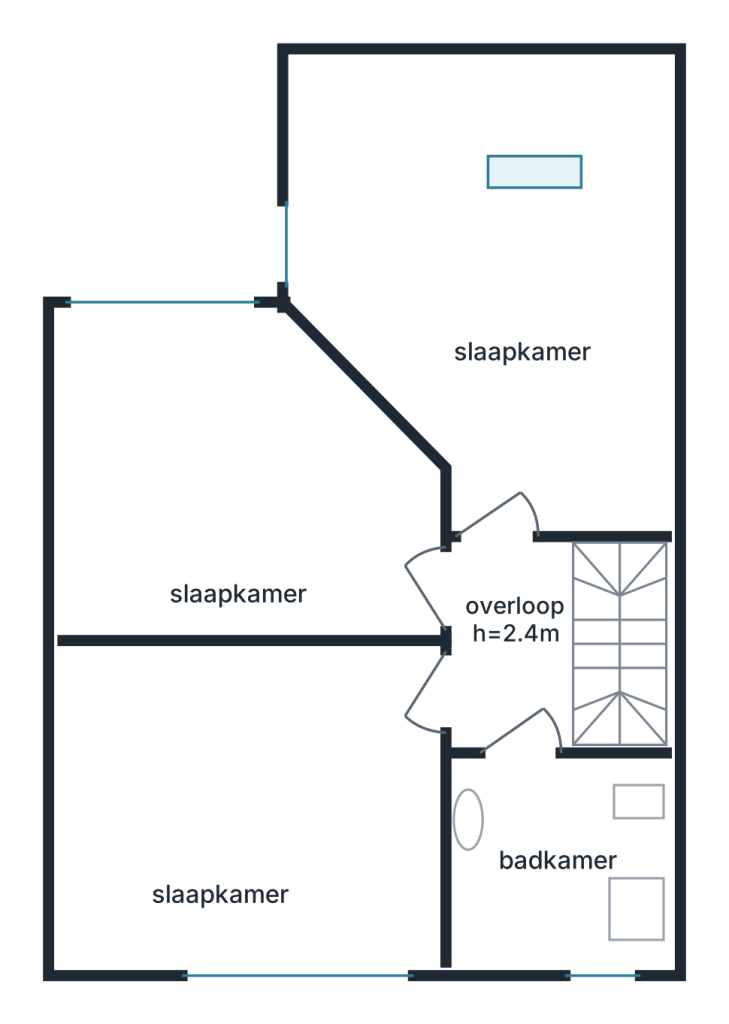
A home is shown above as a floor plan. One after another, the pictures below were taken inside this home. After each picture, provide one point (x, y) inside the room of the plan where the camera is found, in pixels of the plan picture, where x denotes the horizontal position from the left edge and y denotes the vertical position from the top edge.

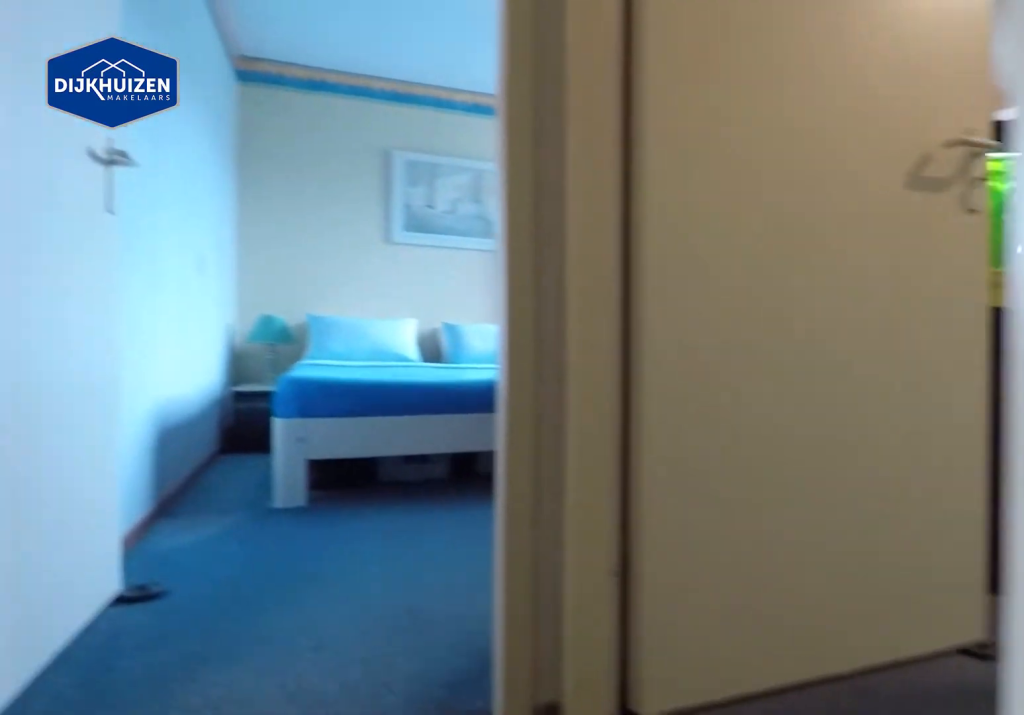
(513, 643)
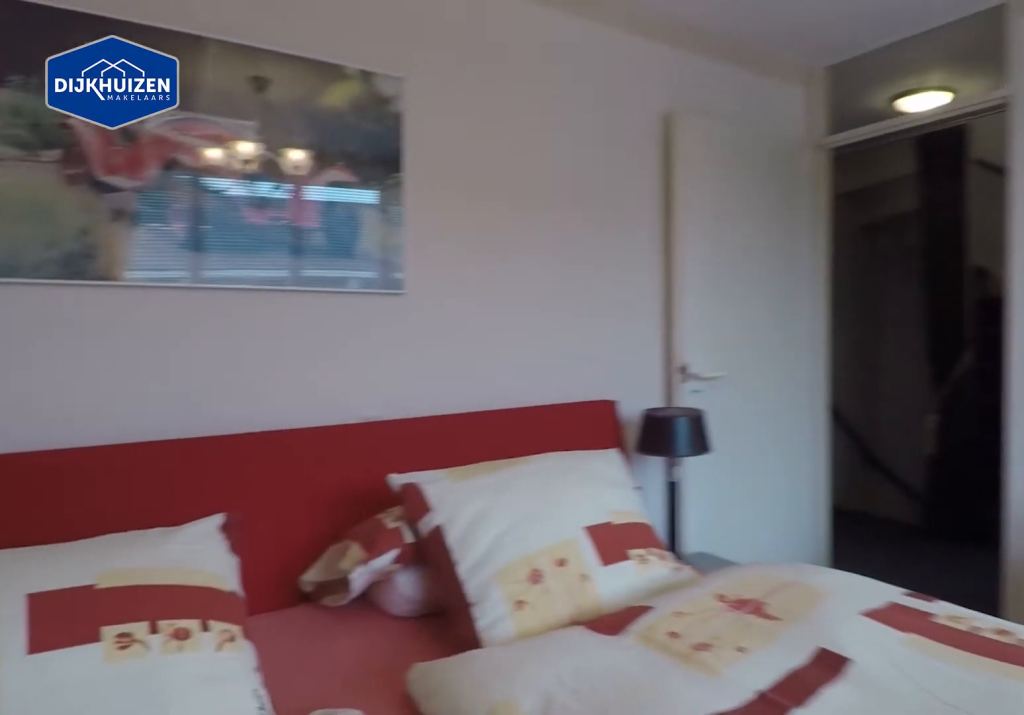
(250, 803)
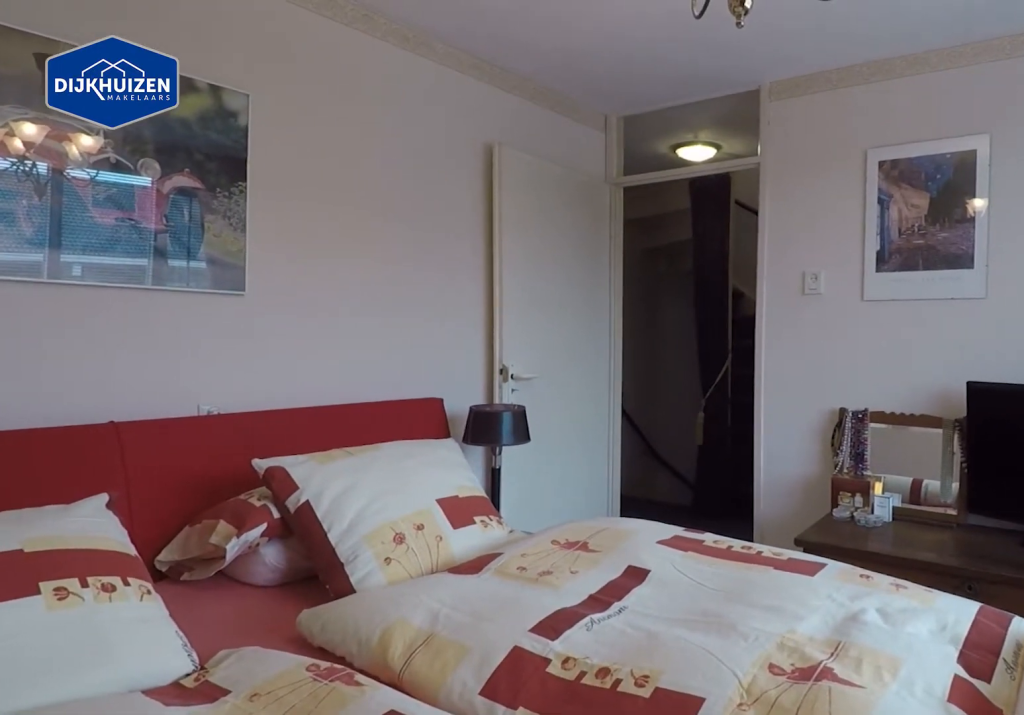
(250, 803)
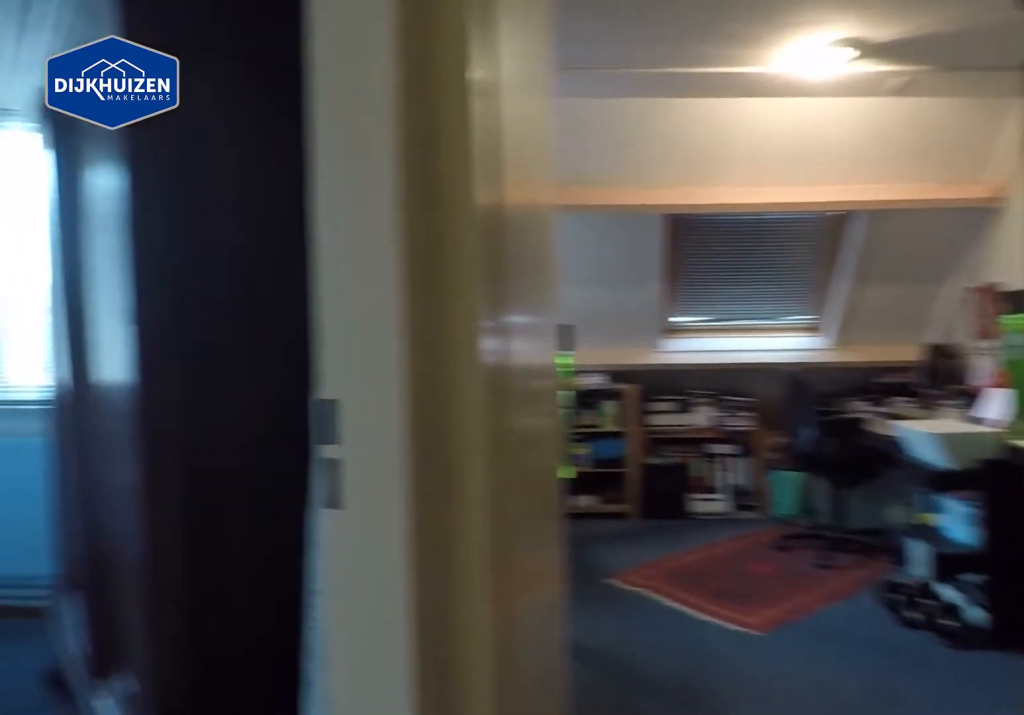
(513, 643)
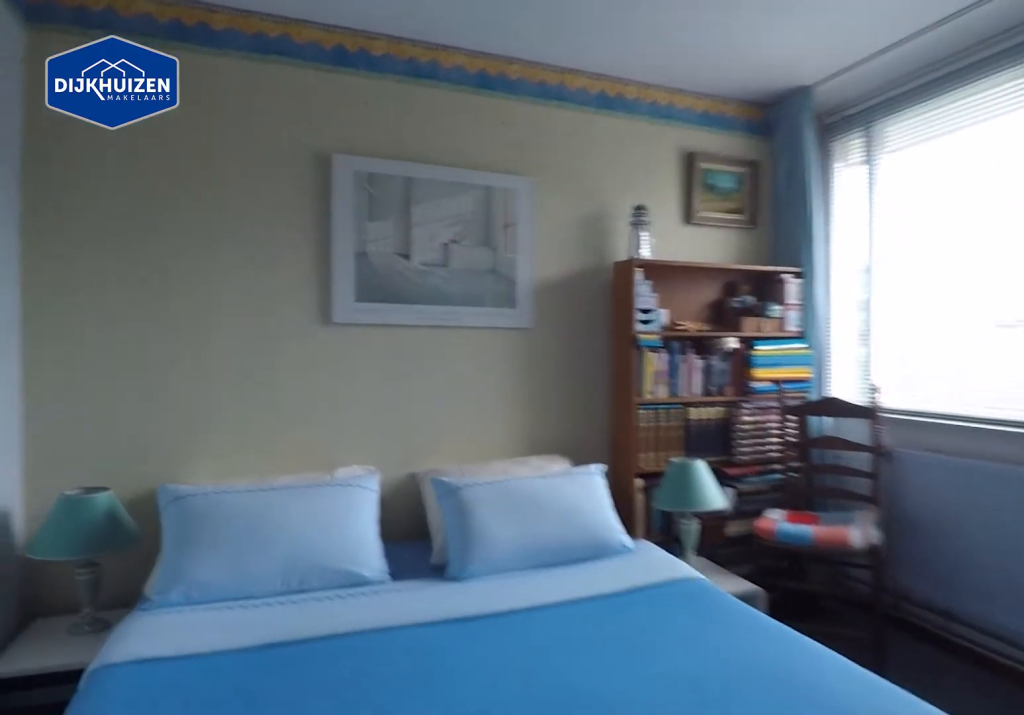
(214, 508)
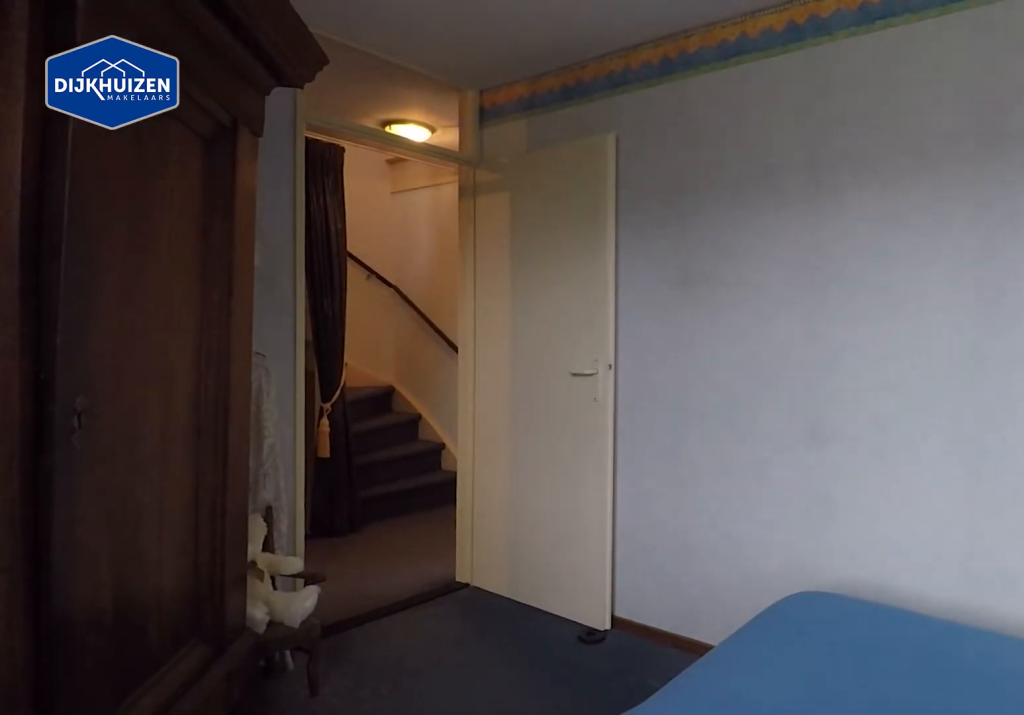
(214, 508)
